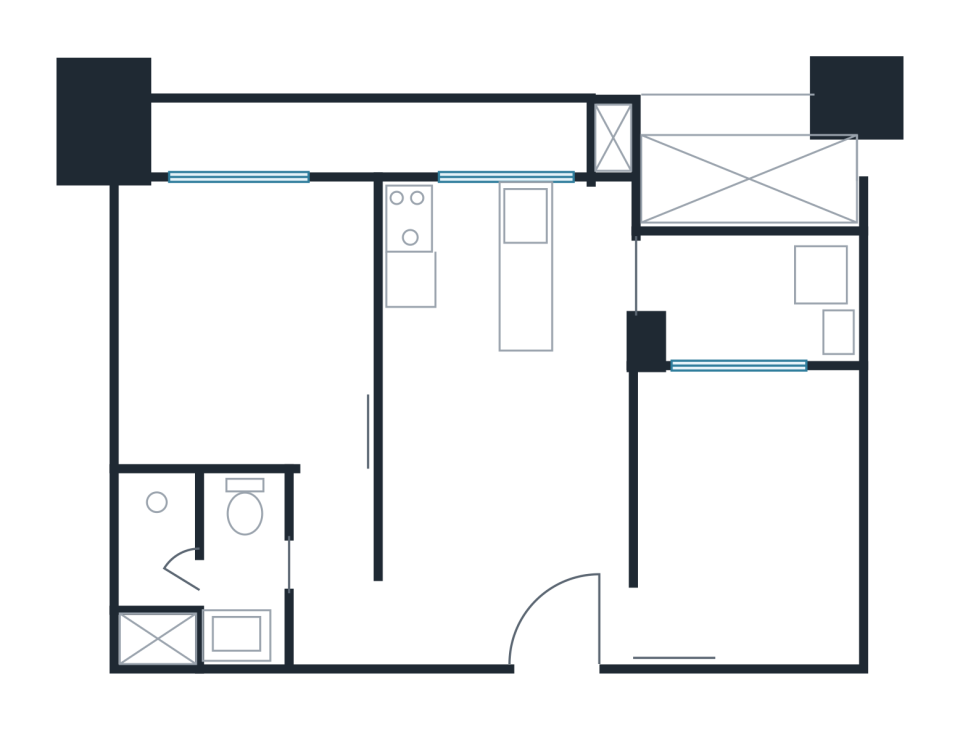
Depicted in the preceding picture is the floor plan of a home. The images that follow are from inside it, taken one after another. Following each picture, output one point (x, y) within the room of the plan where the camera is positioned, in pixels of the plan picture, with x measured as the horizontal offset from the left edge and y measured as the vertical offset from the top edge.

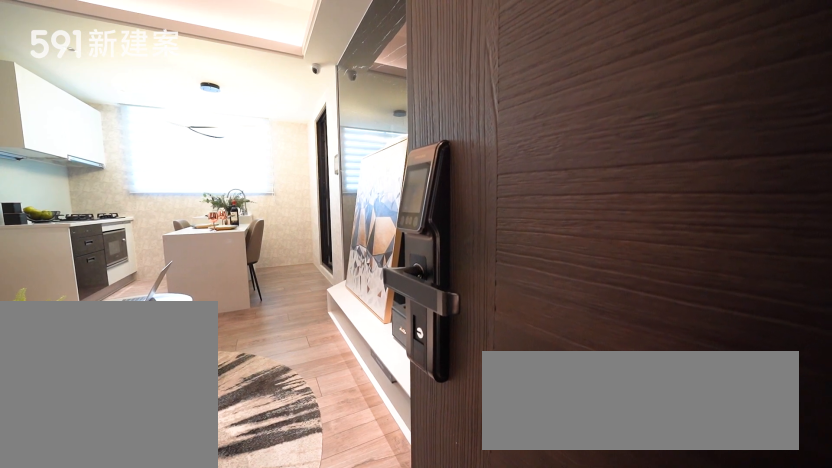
(568, 613)
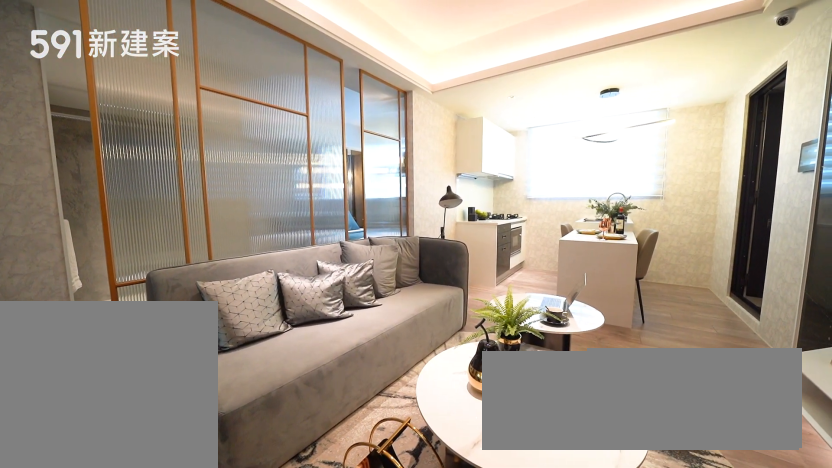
(504, 468)
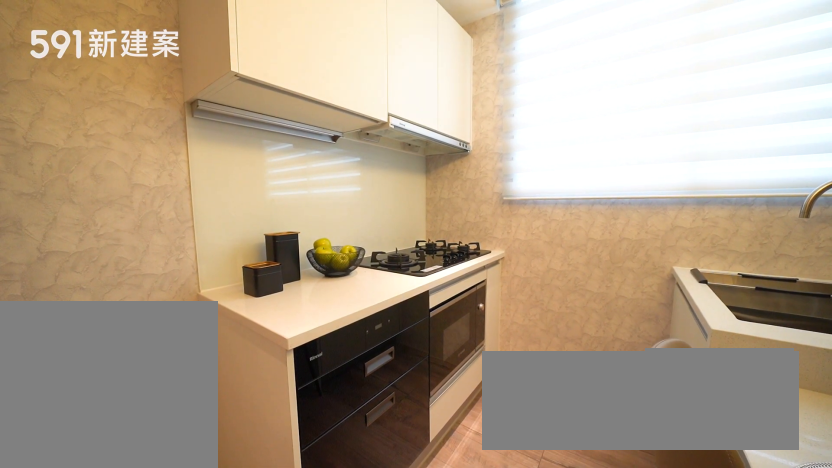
(456, 260)
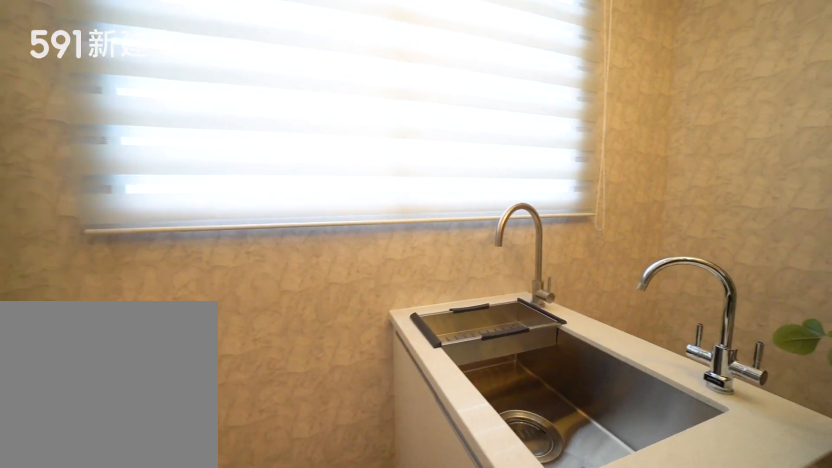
(456, 260)
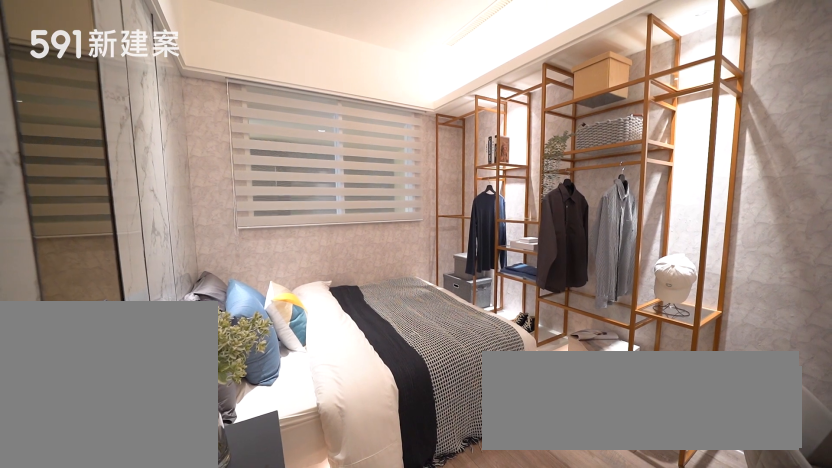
(754, 509)
